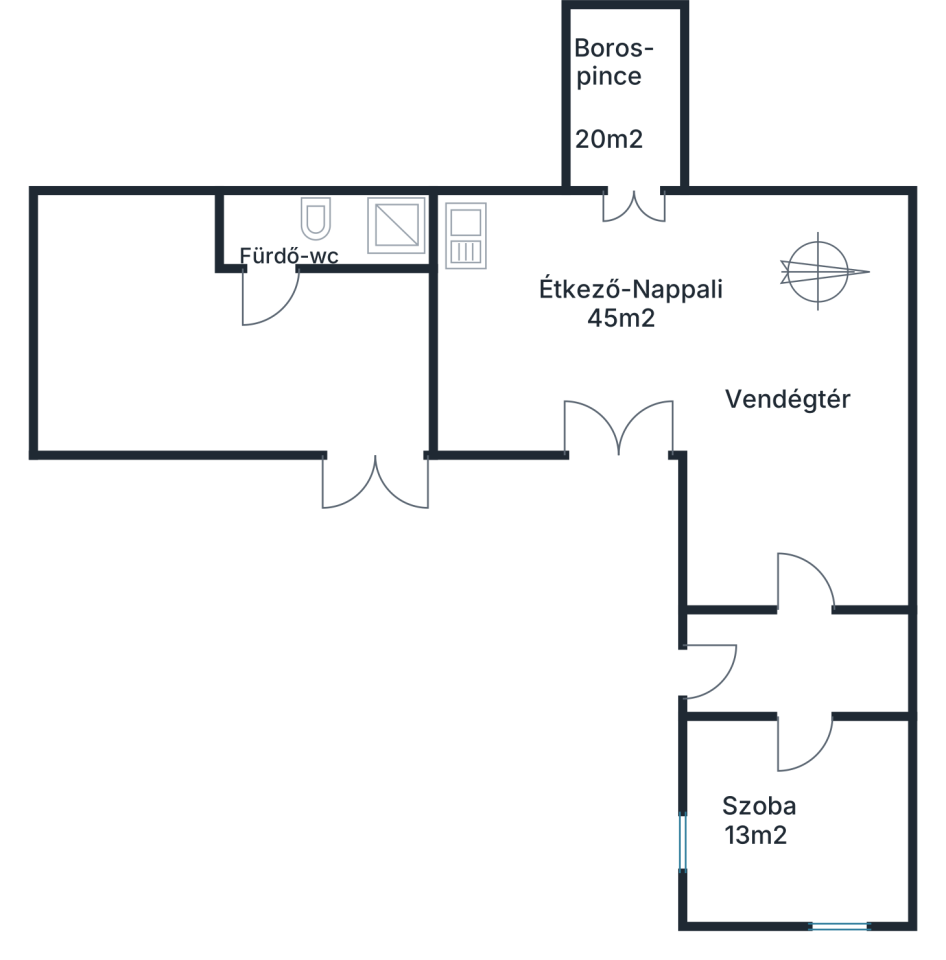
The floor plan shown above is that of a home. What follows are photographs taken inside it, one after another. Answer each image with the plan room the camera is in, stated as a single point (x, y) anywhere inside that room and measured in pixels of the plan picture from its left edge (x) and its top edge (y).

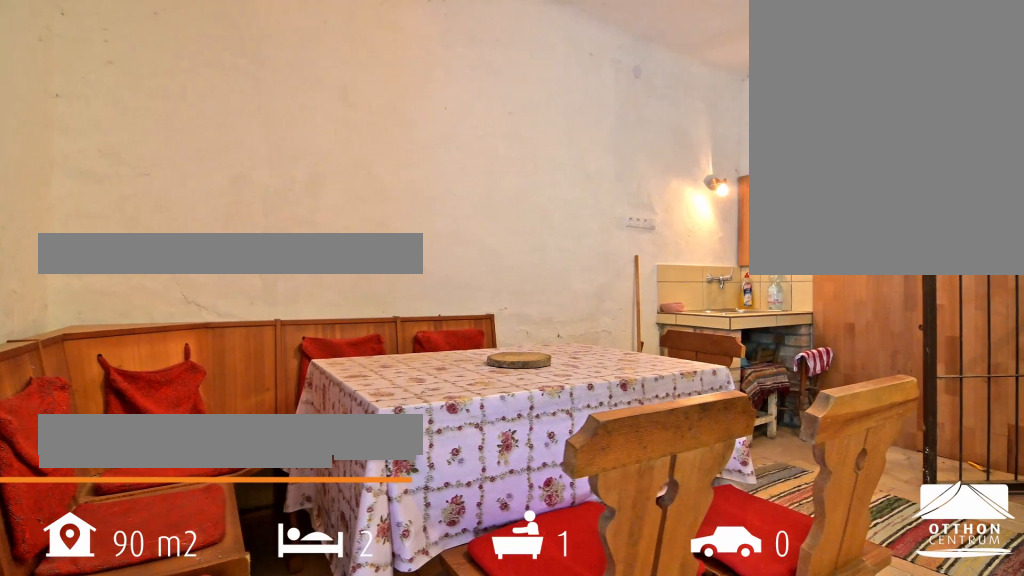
(615, 325)
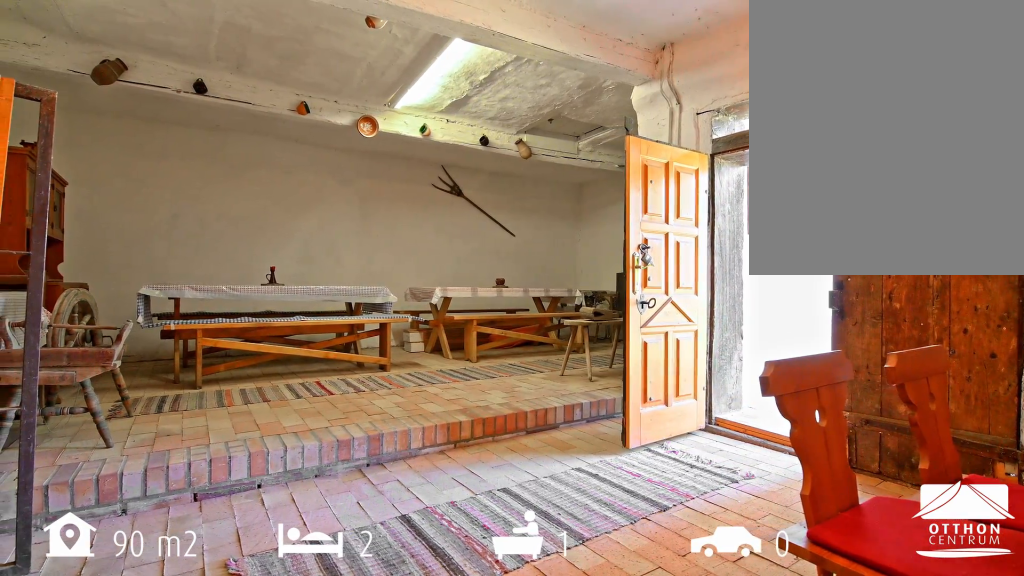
(615, 325)
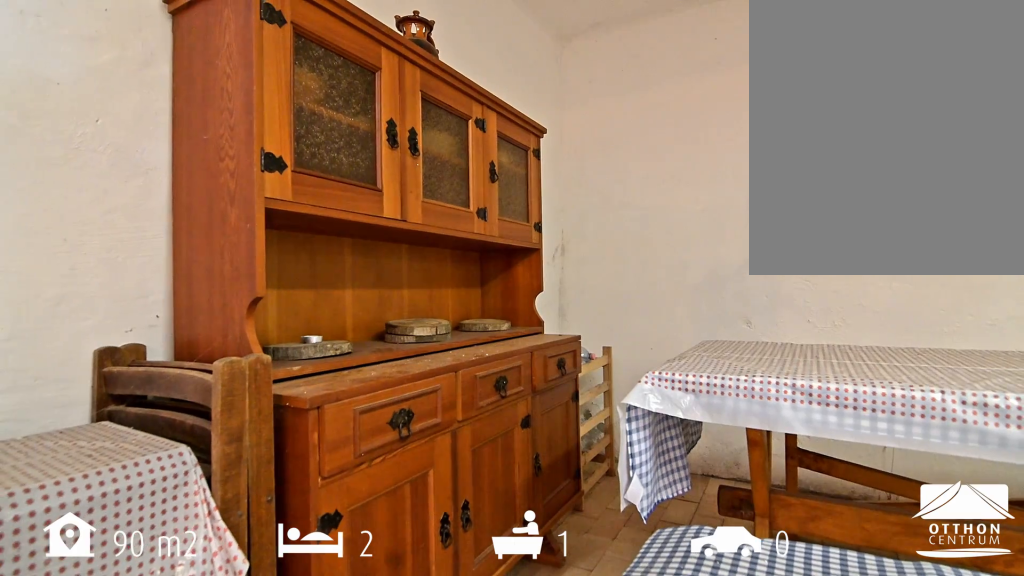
(808, 395)
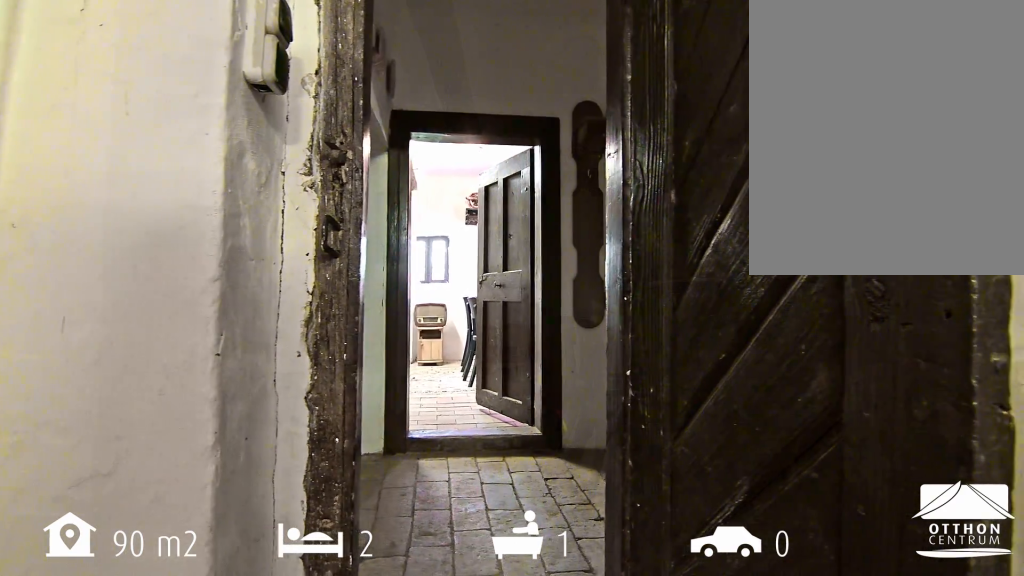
(808, 394)
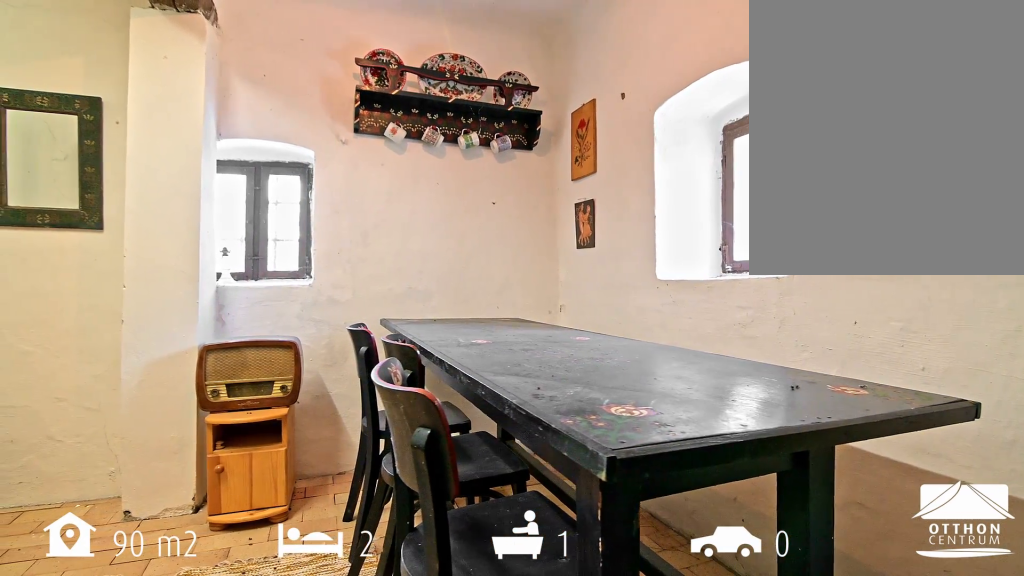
(798, 819)
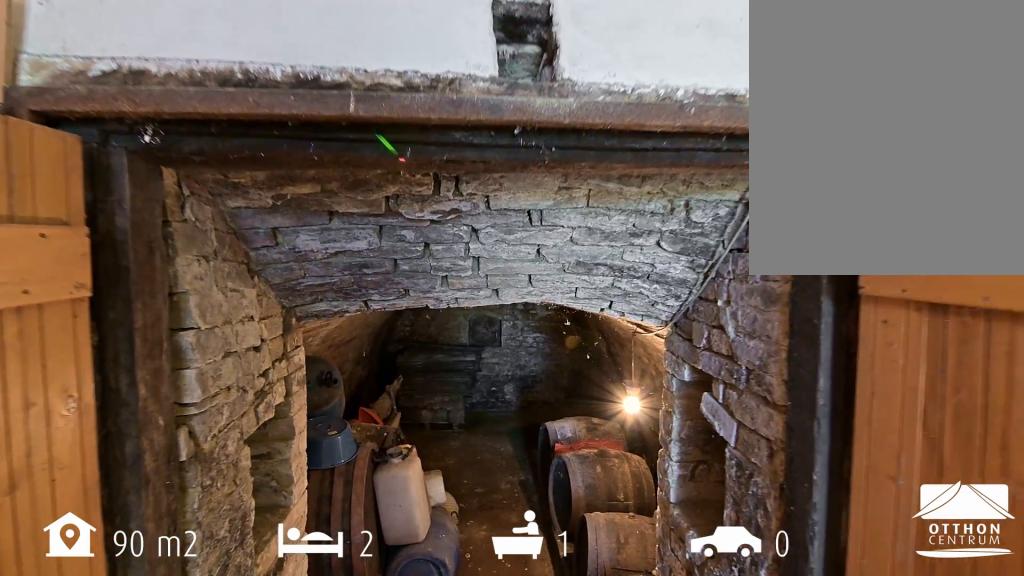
(808, 394)
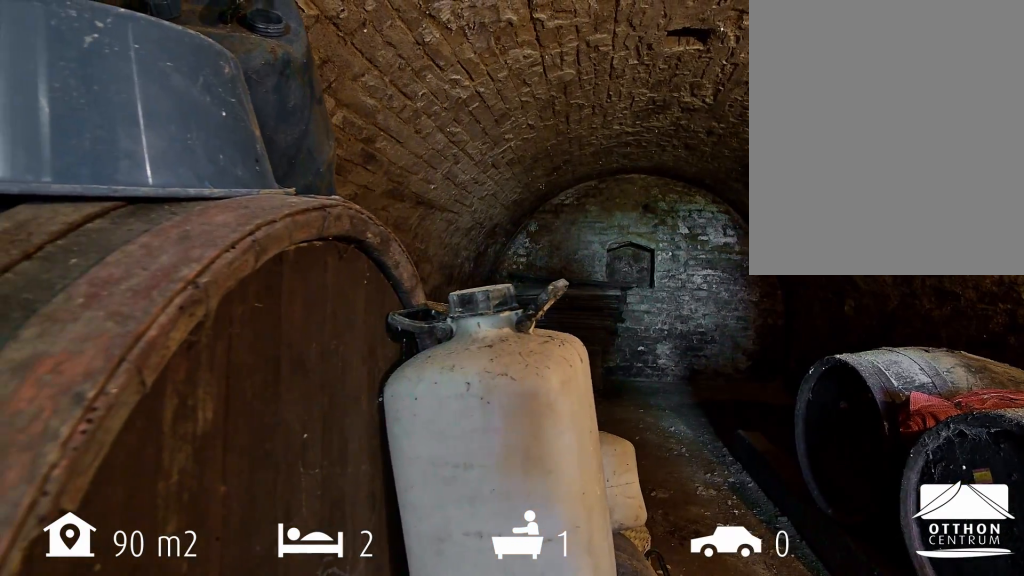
(625, 89)
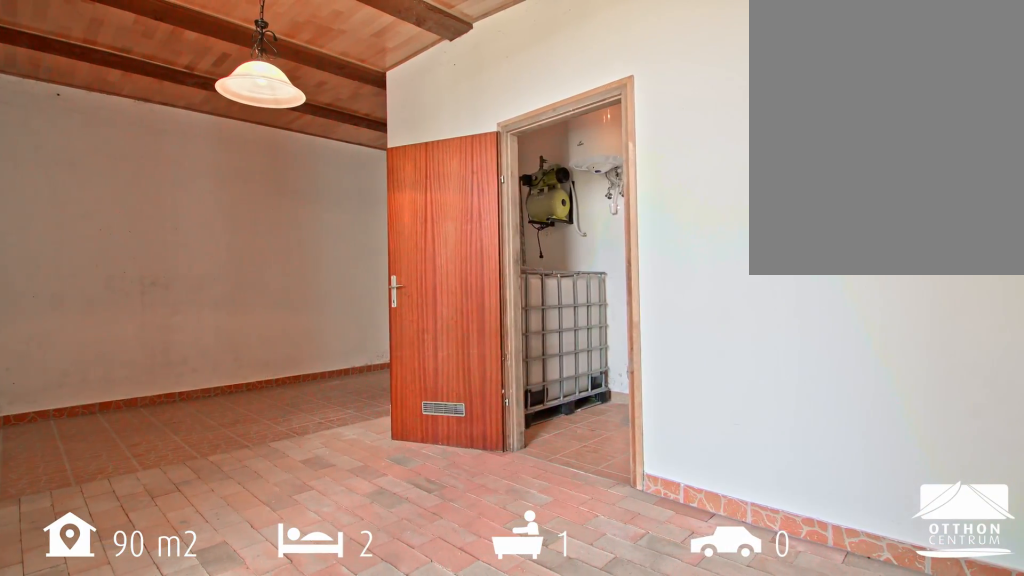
(282, 362)
